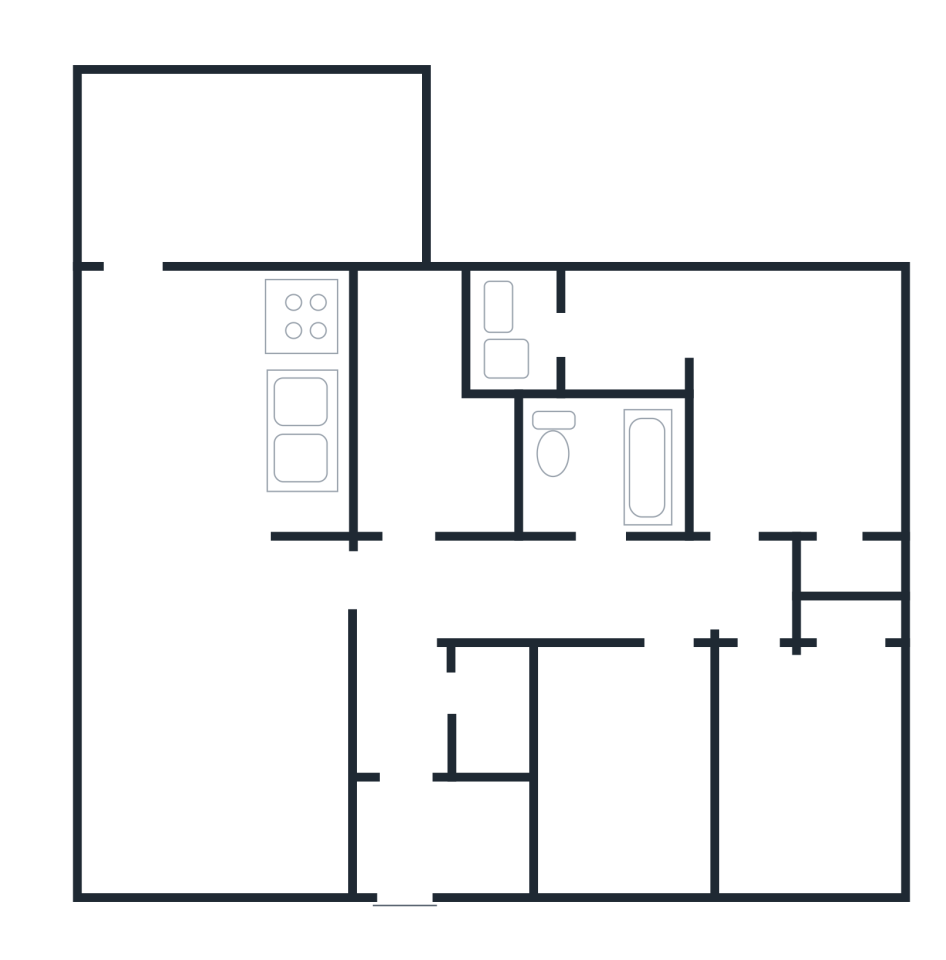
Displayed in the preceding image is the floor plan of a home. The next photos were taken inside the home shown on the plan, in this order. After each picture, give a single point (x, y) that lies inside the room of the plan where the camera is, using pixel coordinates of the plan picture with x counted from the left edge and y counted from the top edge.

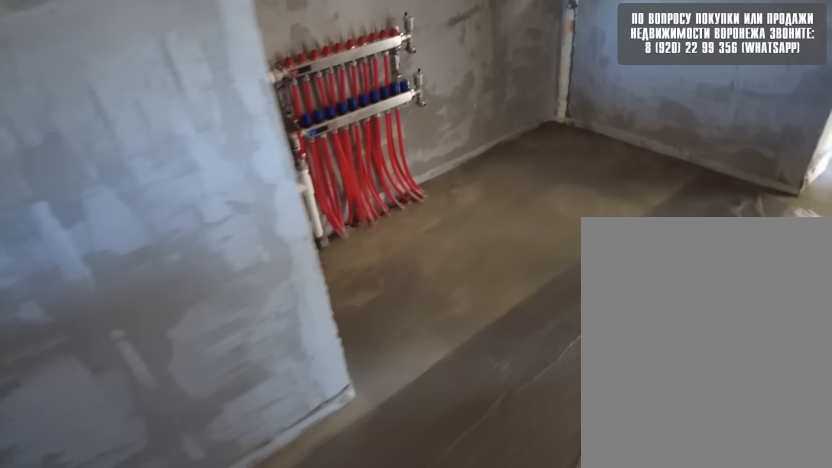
(443, 480)
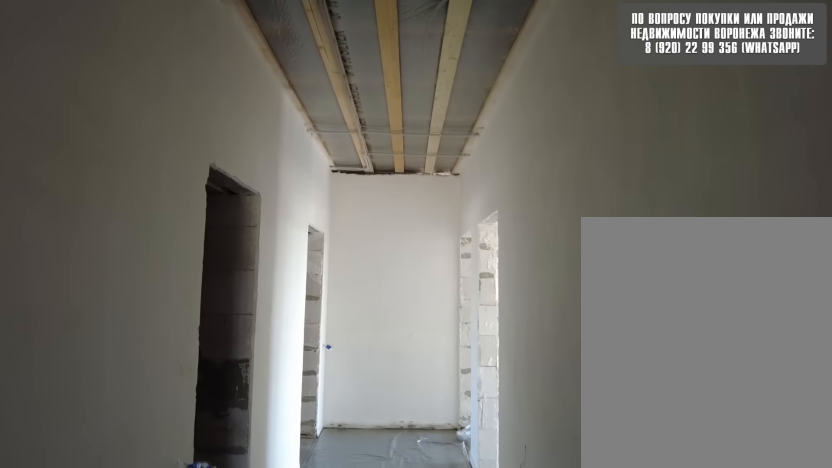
(422, 618)
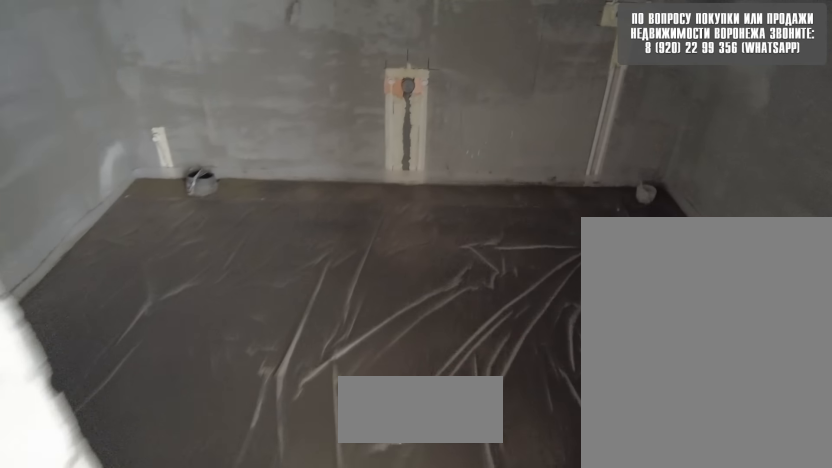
(625, 618)
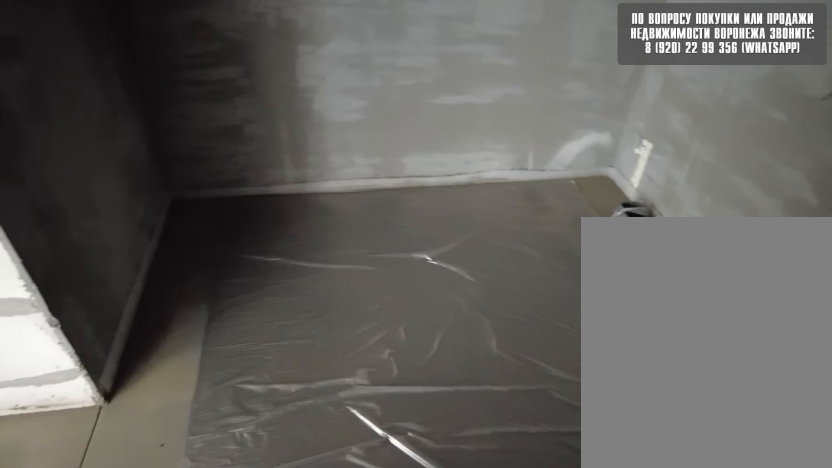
(629, 621)
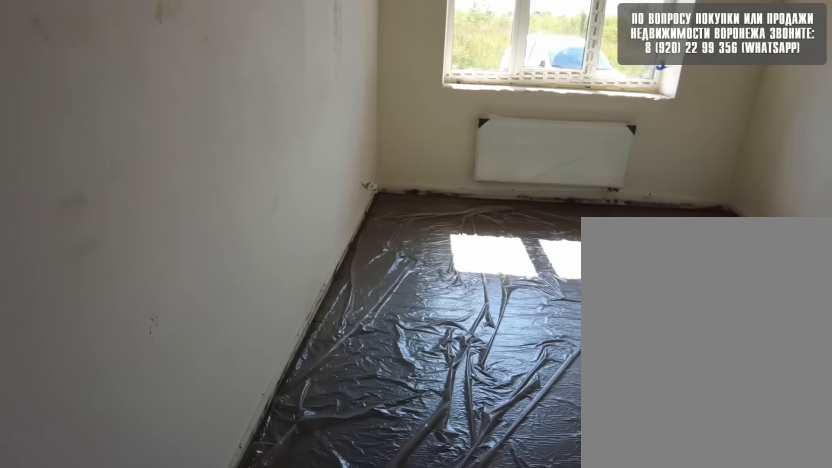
(640, 677)
